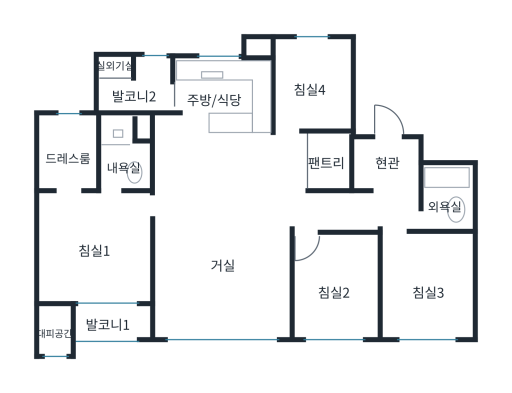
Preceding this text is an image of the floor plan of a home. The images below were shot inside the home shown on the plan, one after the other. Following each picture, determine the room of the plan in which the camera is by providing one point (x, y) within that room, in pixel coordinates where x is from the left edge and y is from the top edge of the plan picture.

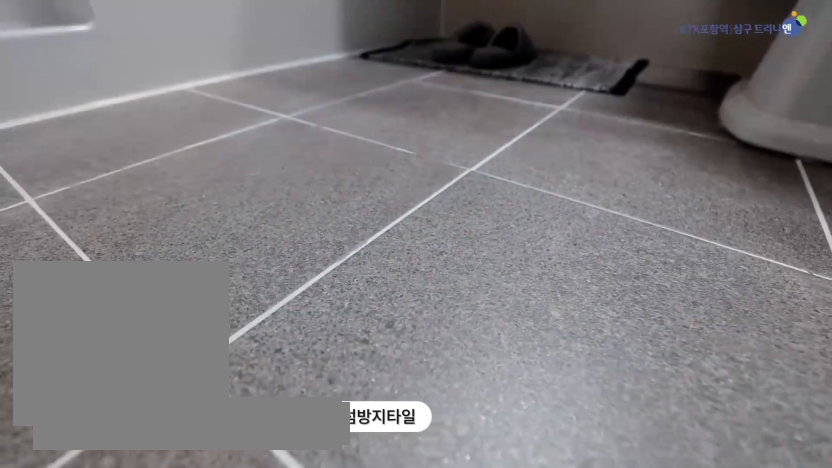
(448, 198)
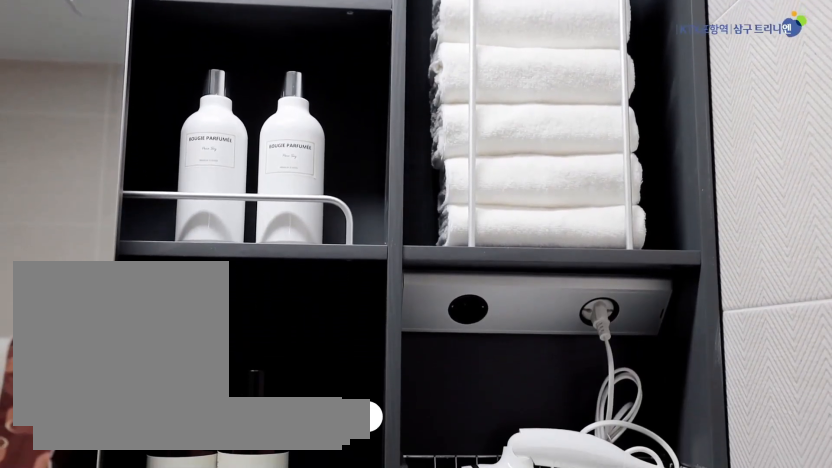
(448, 198)
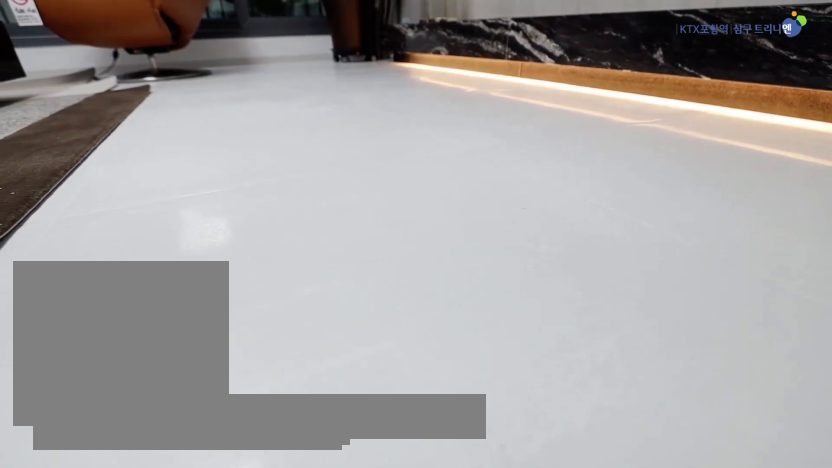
(222, 267)
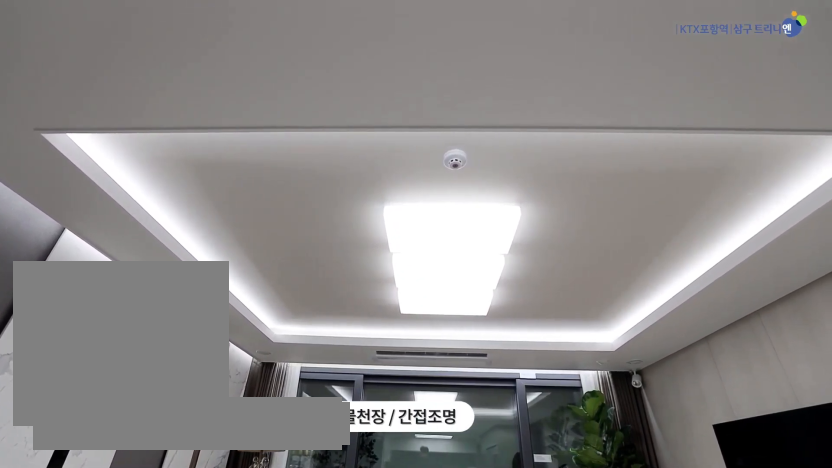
(222, 267)
